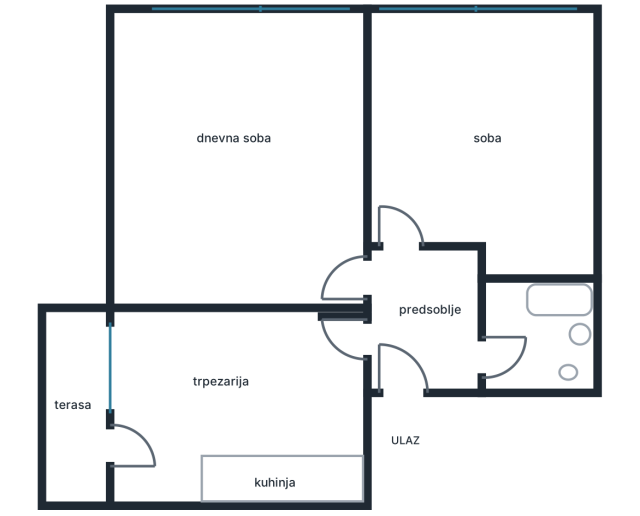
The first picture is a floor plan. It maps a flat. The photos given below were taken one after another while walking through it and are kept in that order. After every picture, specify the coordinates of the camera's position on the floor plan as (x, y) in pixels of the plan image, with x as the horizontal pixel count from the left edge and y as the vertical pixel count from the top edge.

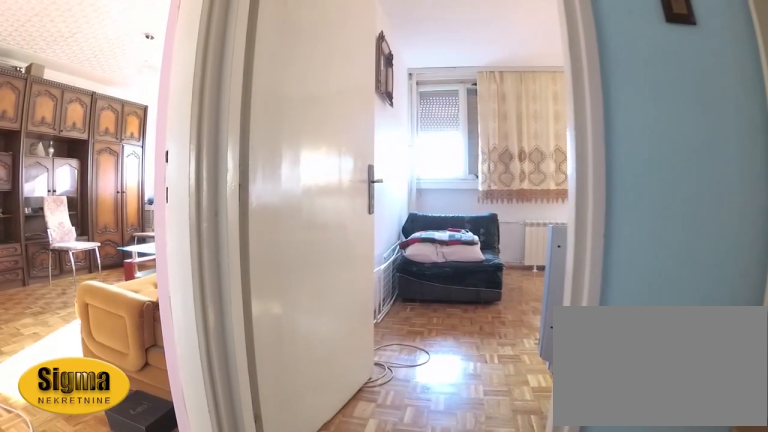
(426, 319)
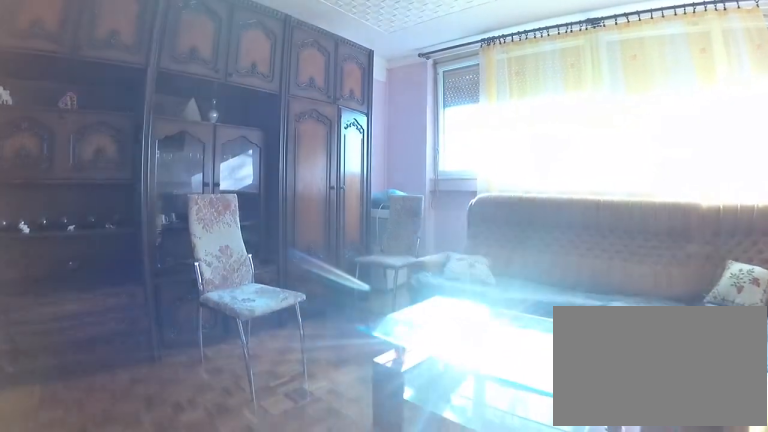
(290, 205)
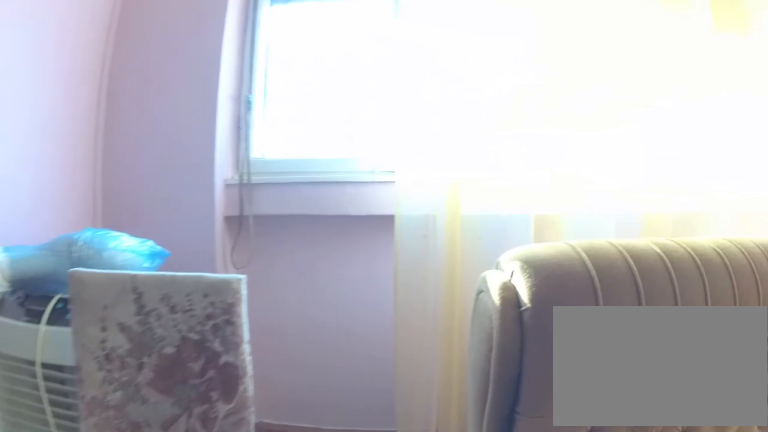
(171, 134)
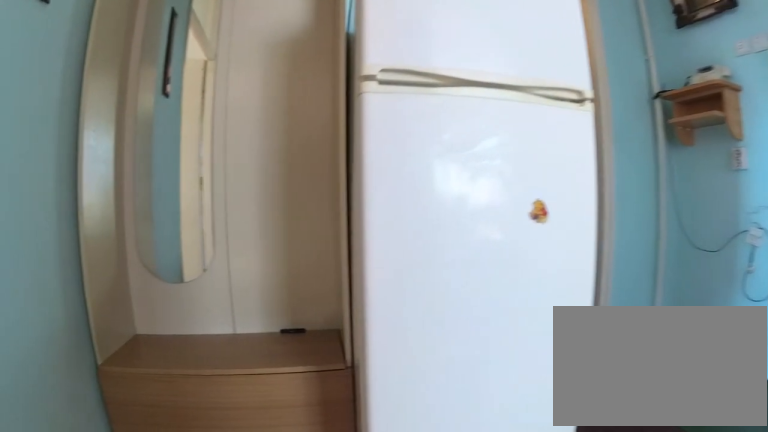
(387, 285)
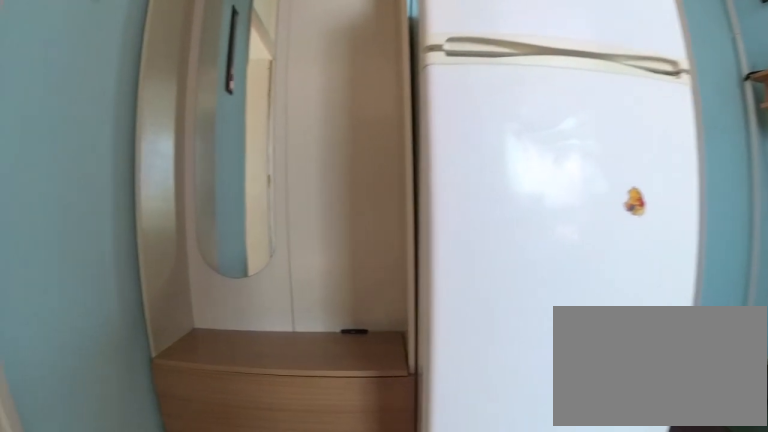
(388, 289)
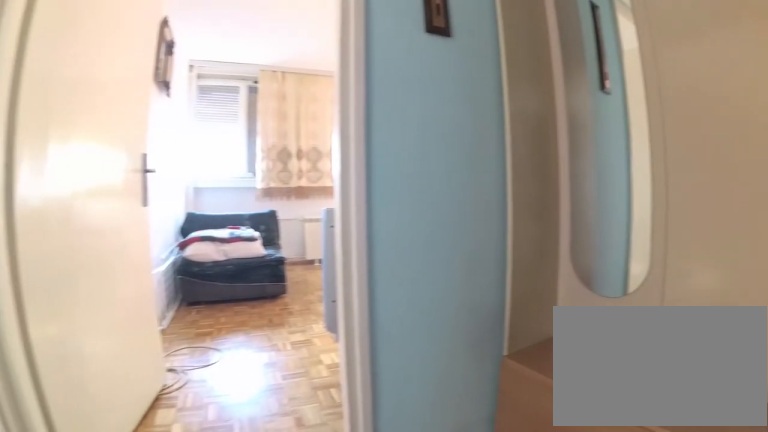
(400, 301)
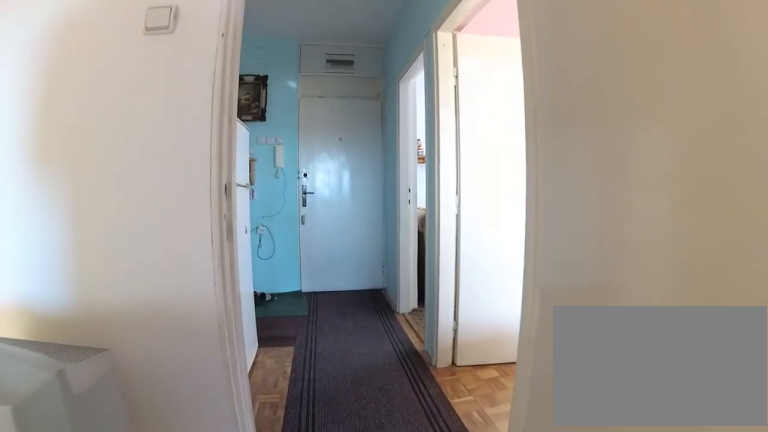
(425, 176)
